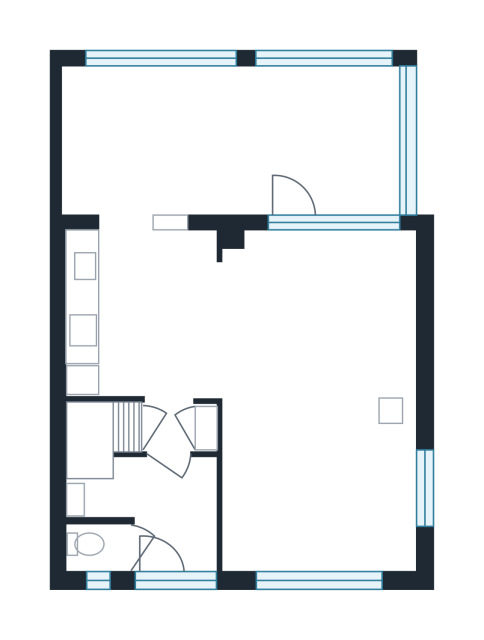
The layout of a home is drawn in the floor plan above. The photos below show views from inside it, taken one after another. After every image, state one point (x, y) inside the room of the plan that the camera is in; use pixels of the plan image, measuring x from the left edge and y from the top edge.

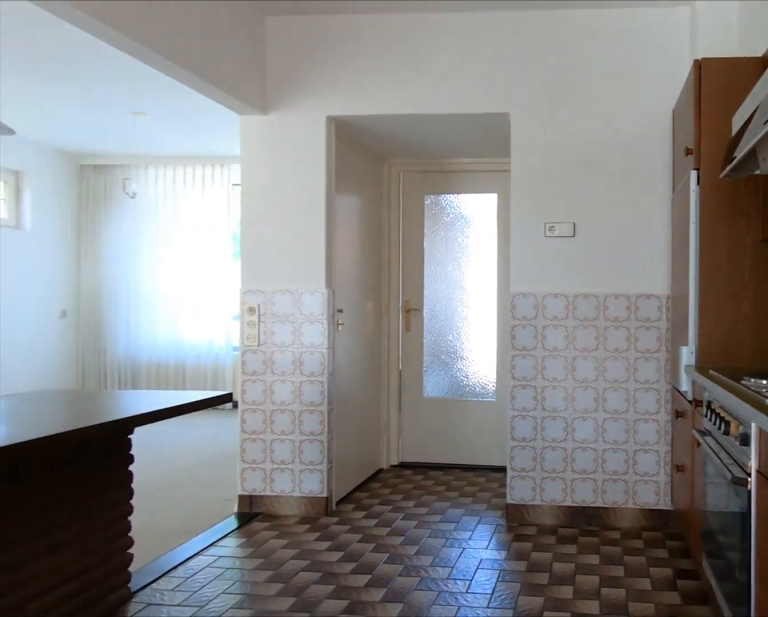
(158, 325)
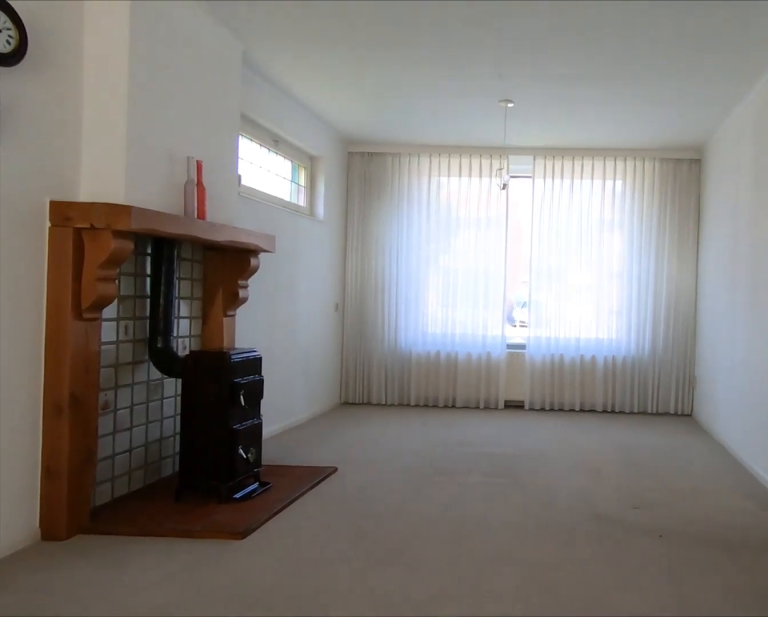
(317, 401)
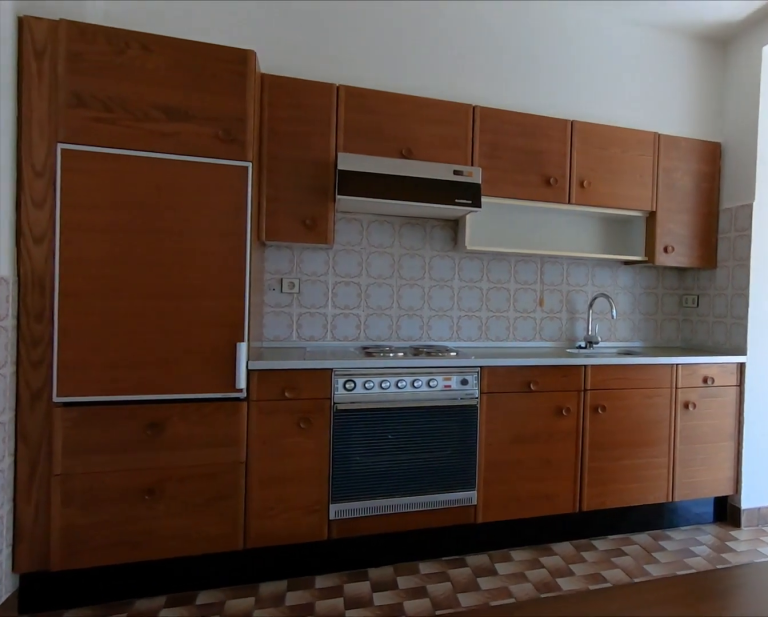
(159, 325)
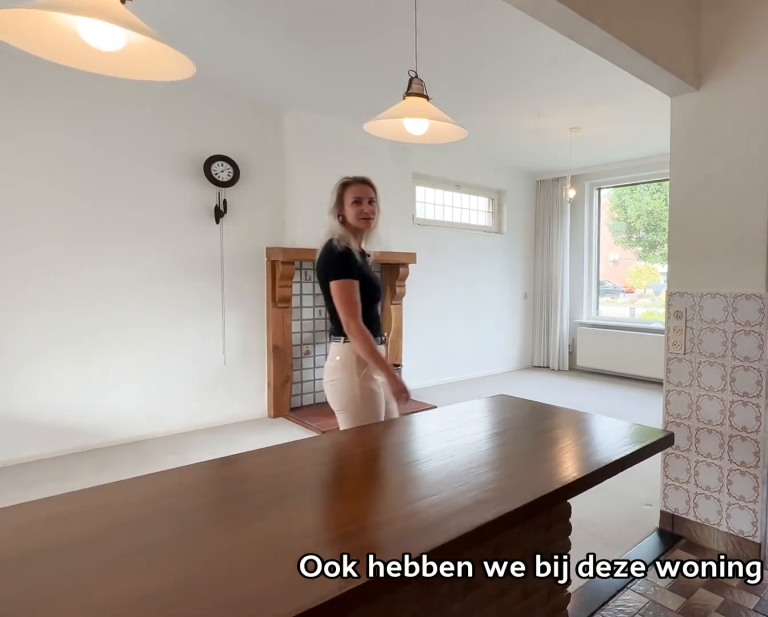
(317, 401)
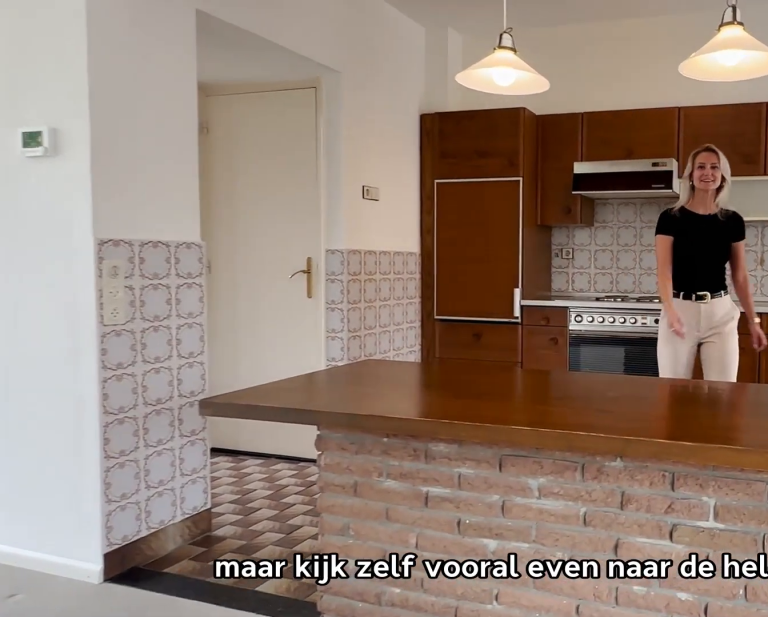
(159, 326)
